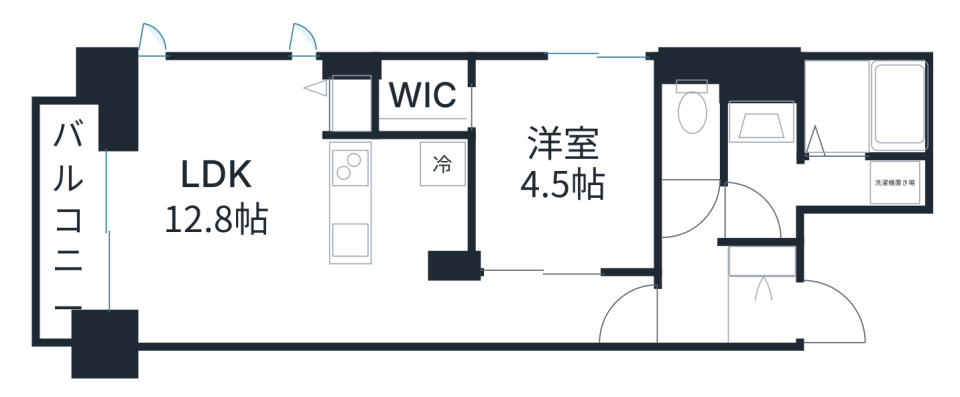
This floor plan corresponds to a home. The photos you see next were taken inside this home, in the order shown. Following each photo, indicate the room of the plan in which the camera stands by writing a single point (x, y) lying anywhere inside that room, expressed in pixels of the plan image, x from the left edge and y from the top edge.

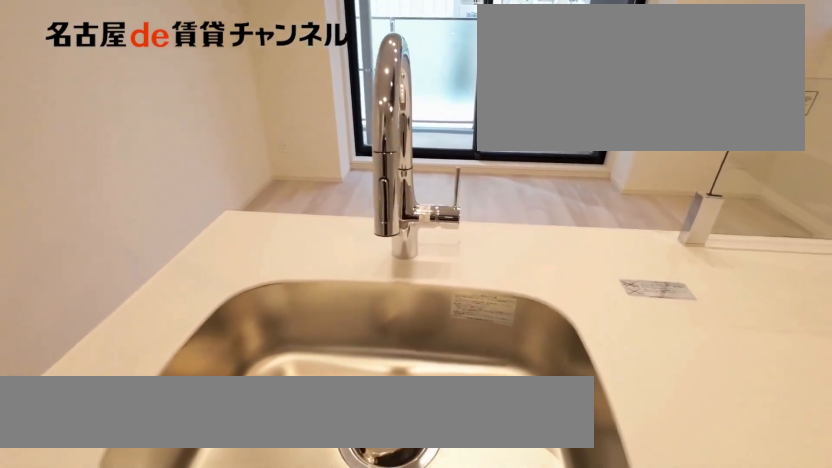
(400, 205)
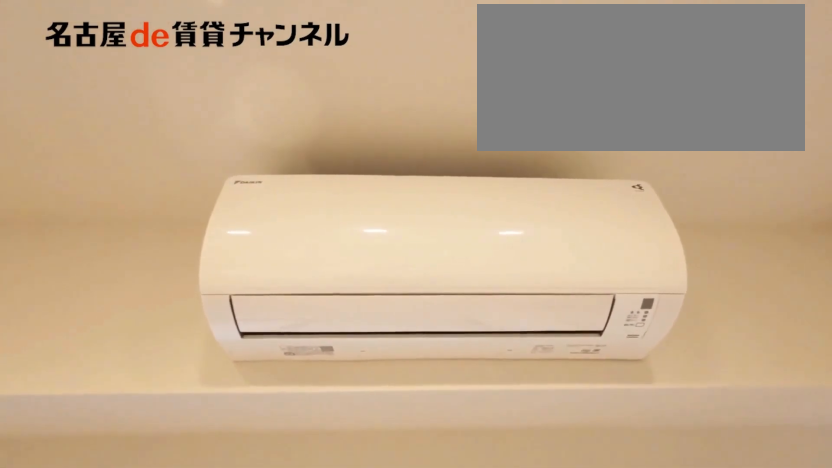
(215, 201)
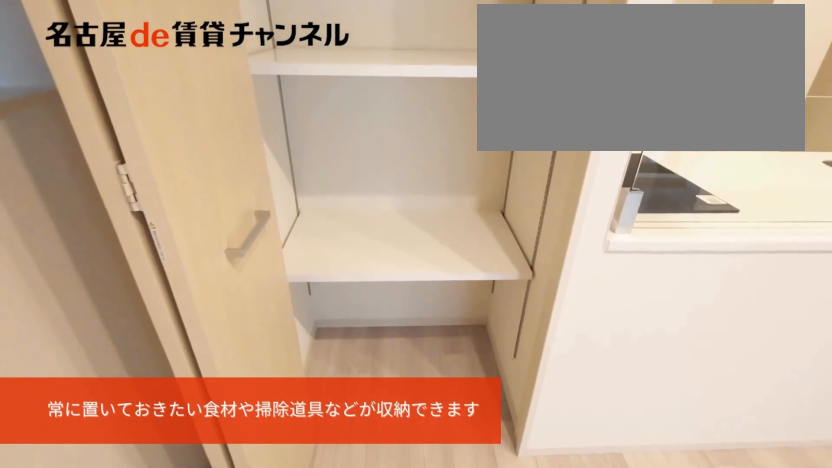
(351, 95)
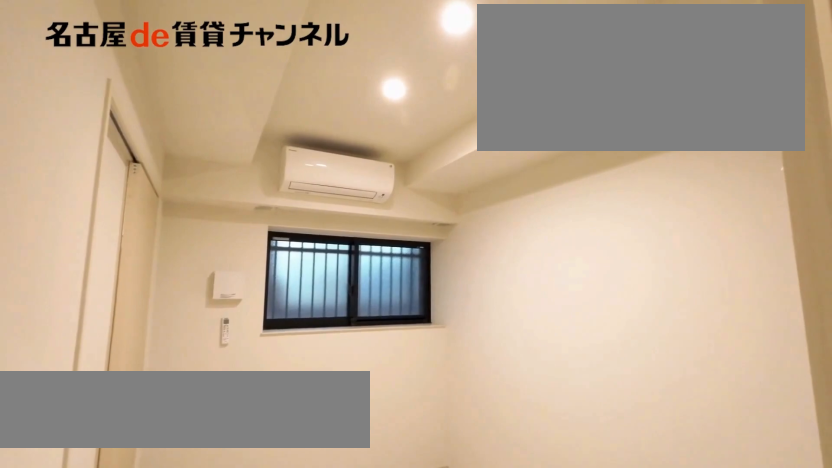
(564, 165)
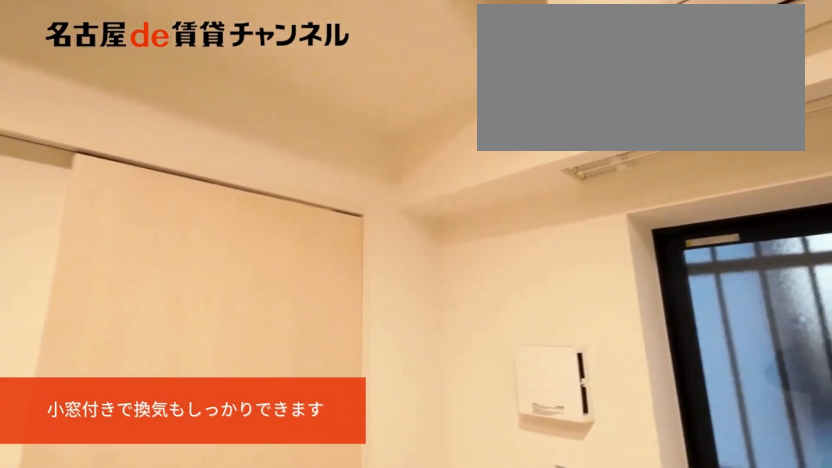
(564, 165)
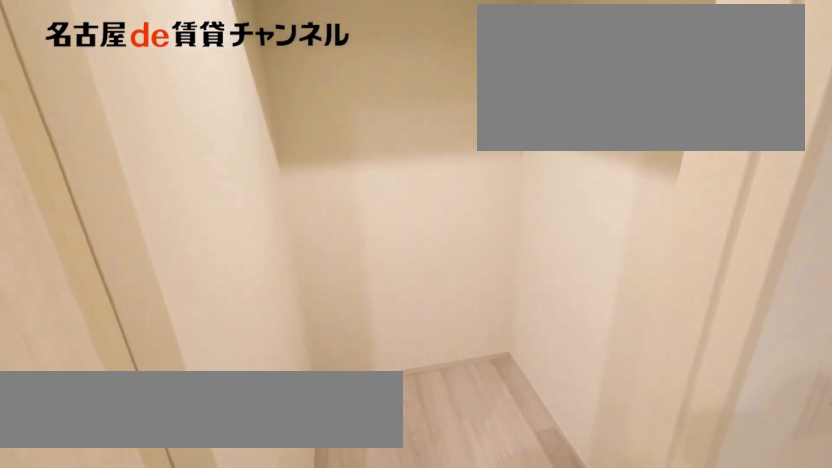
(423, 95)
